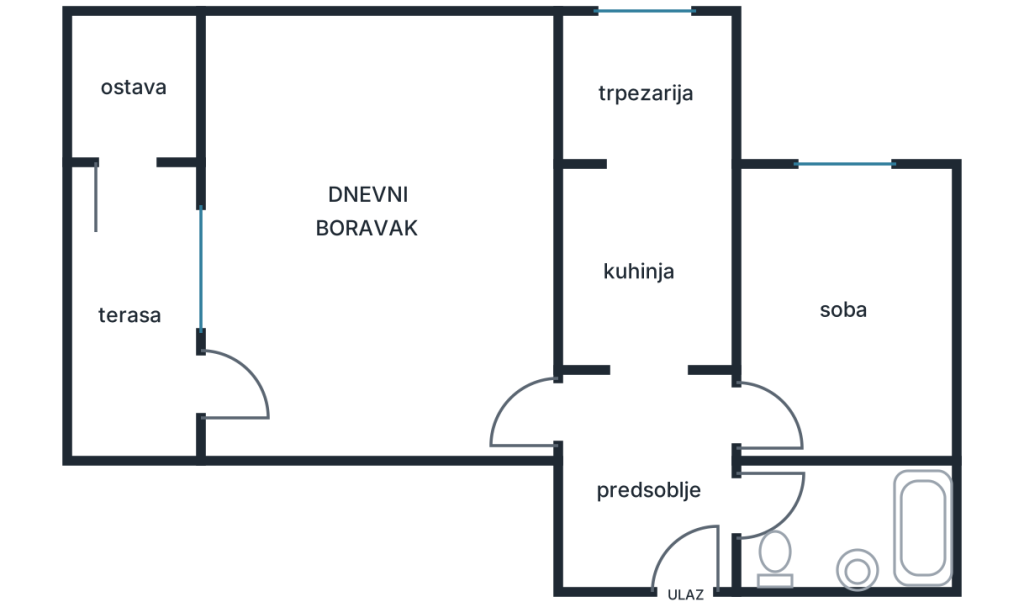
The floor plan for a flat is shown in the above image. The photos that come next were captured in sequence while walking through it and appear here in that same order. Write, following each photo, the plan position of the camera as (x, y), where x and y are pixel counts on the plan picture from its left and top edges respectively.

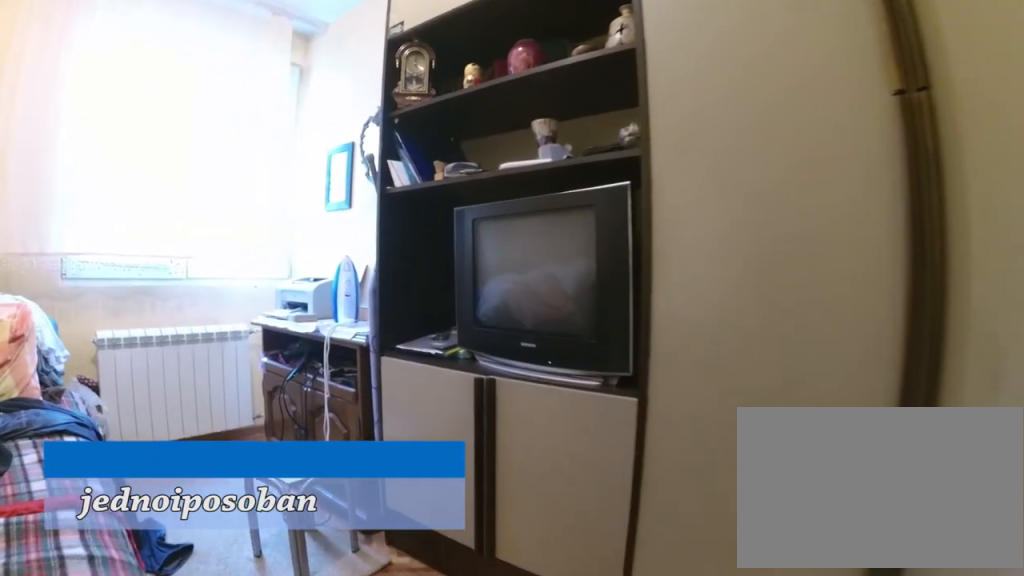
(827, 417)
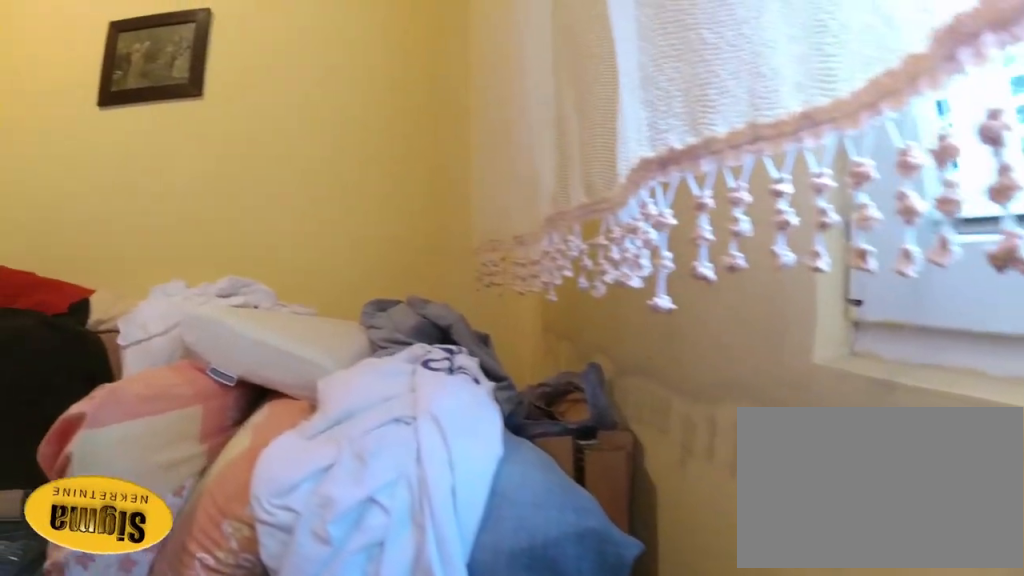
(893, 220)
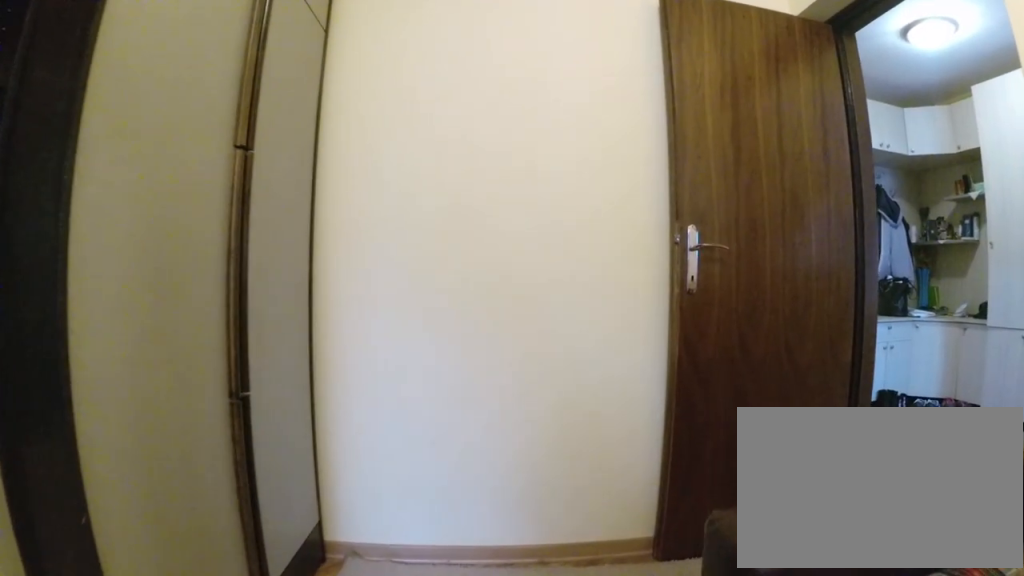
(854, 294)
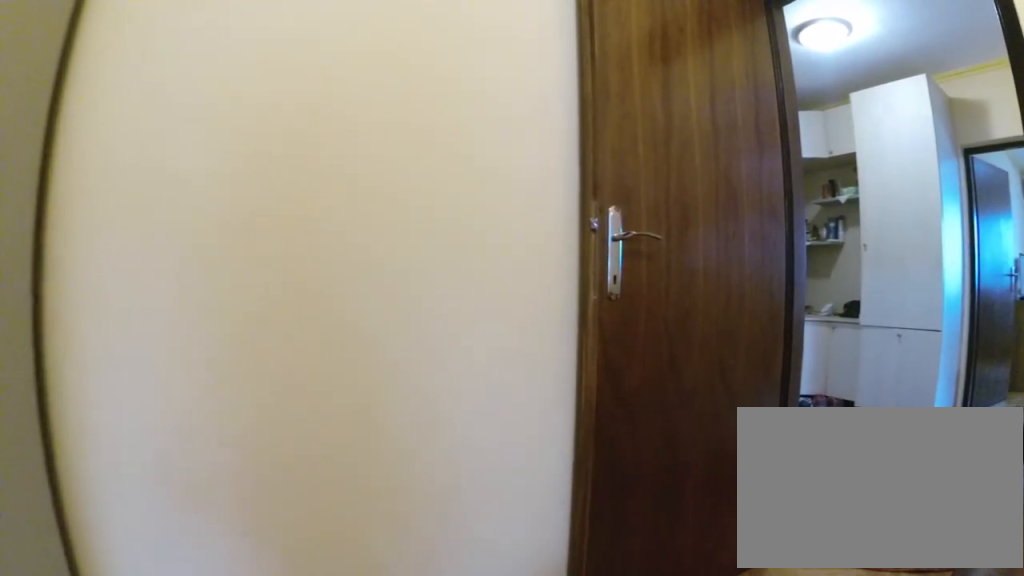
(852, 338)
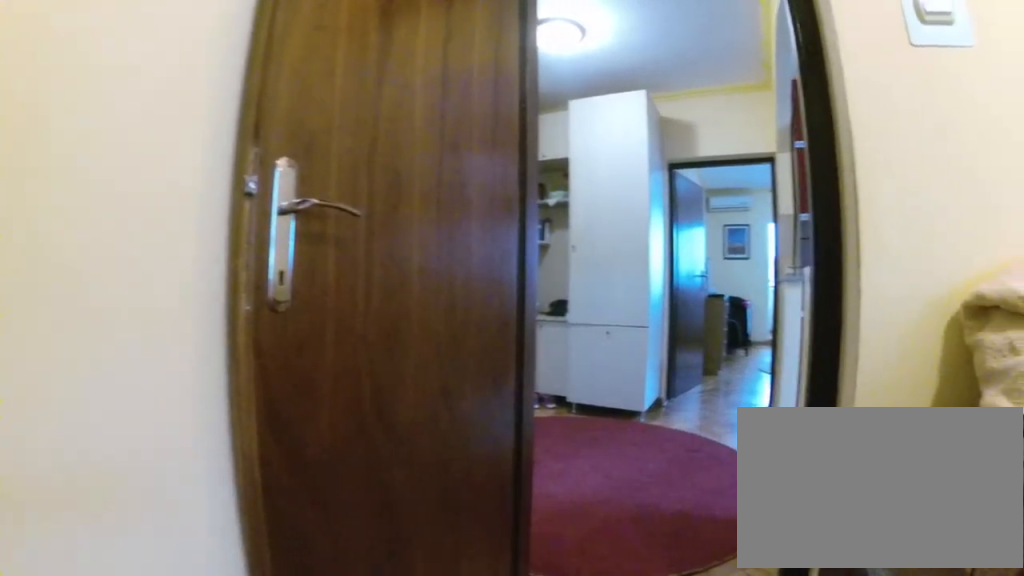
(863, 379)
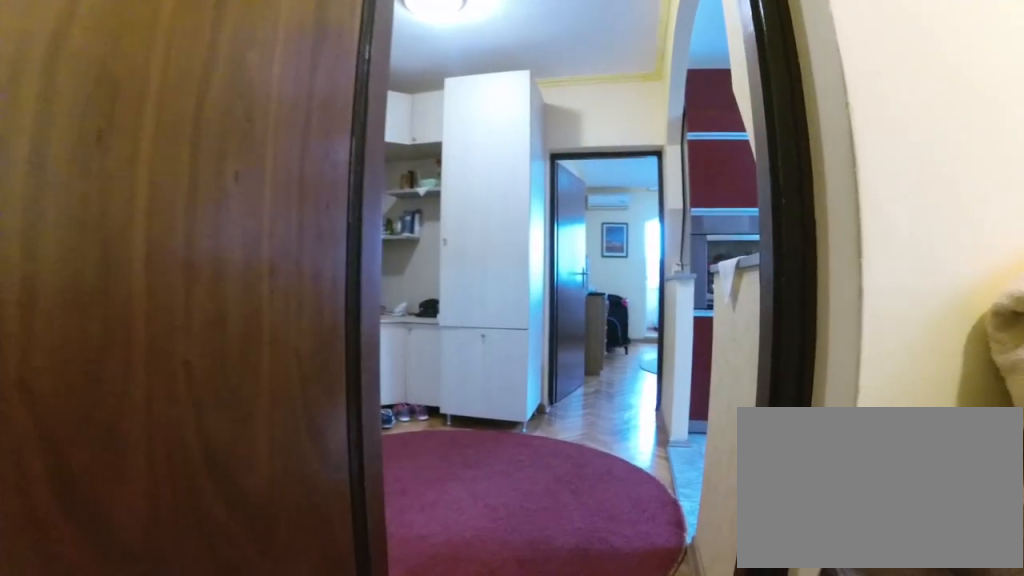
(834, 395)
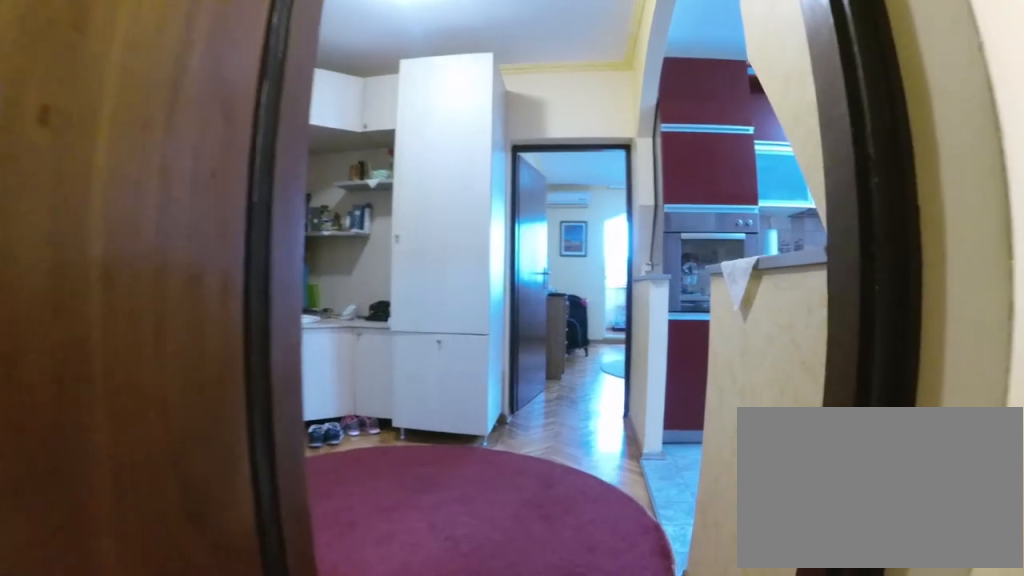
(812, 400)
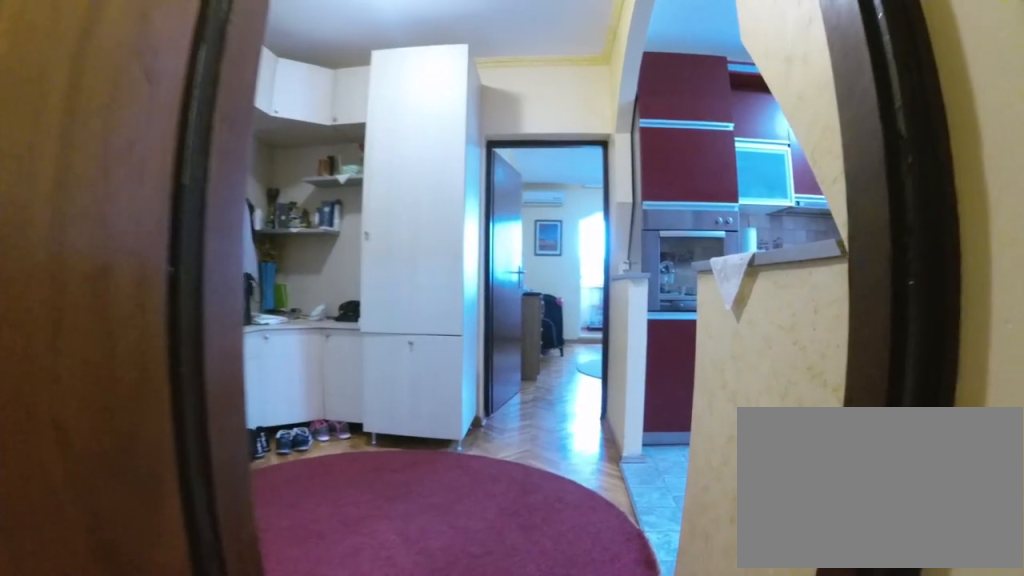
(800, 402)
